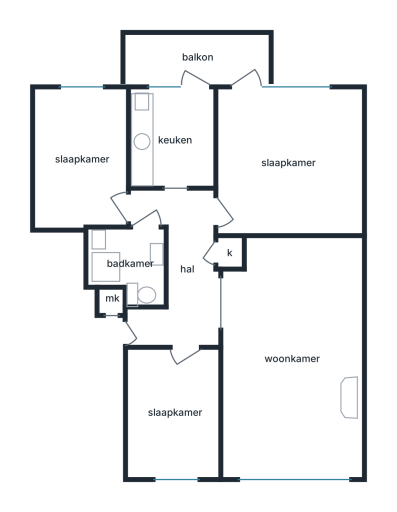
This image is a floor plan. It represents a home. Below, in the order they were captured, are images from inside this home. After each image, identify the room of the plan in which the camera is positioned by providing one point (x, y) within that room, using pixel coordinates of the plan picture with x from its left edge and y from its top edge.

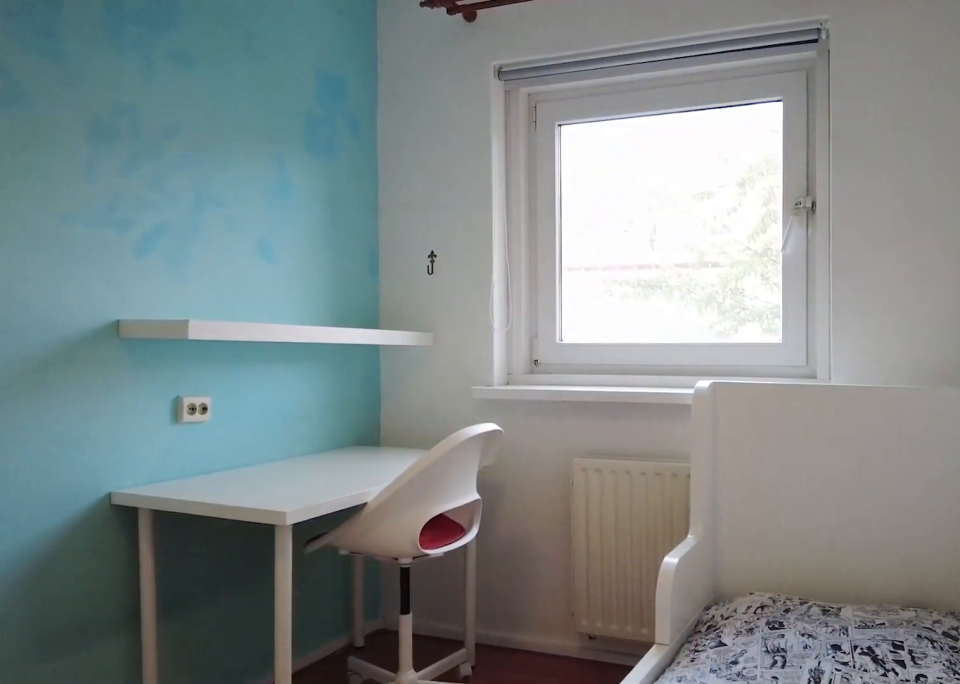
(83, 158)
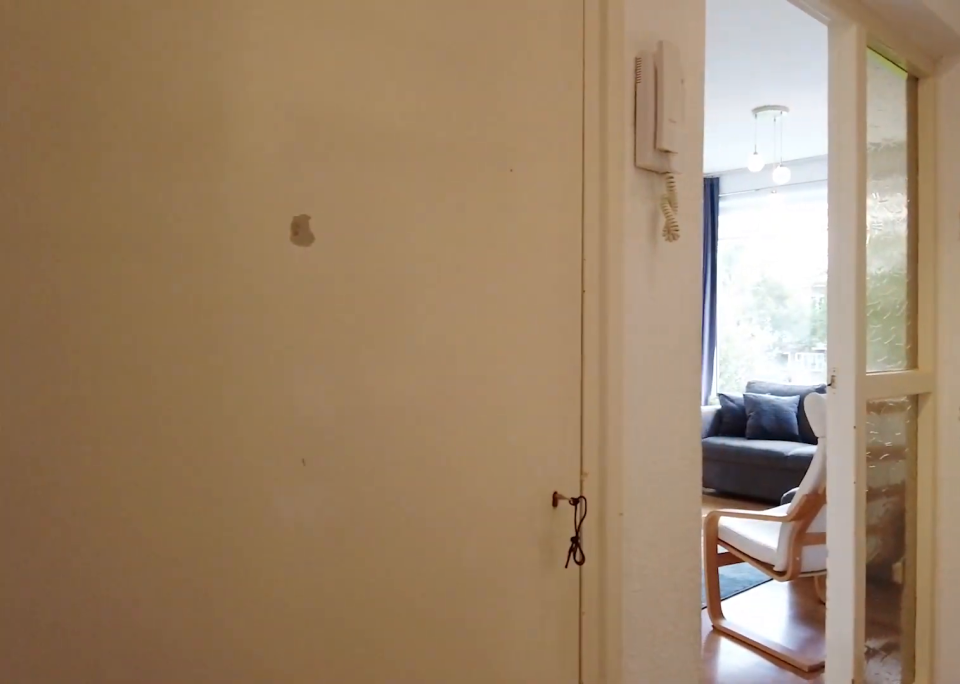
(181, 268)
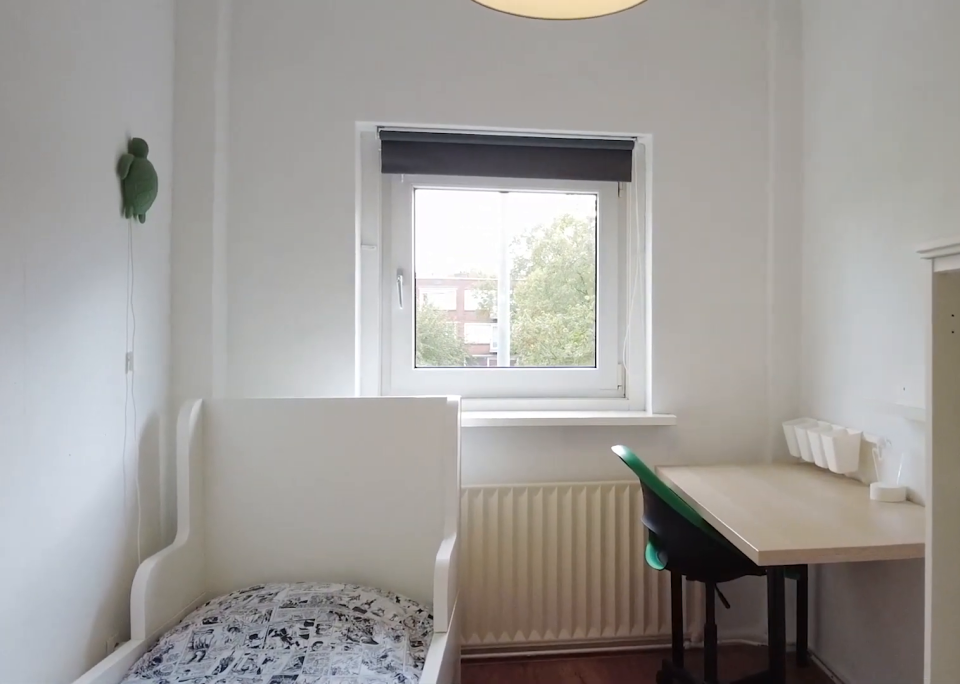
(174, 411)
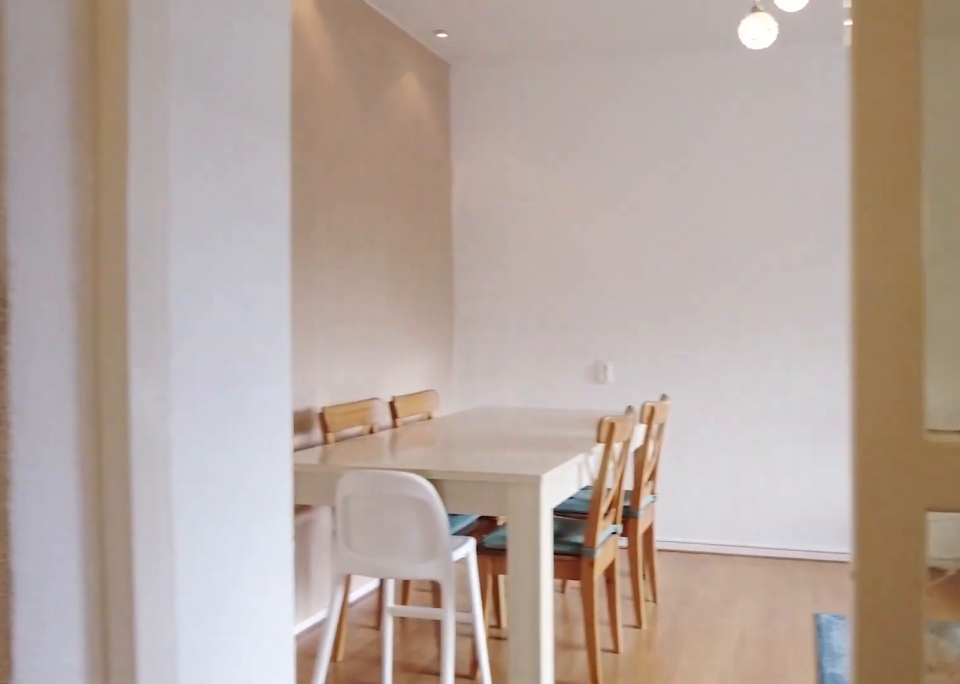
(181, 268)
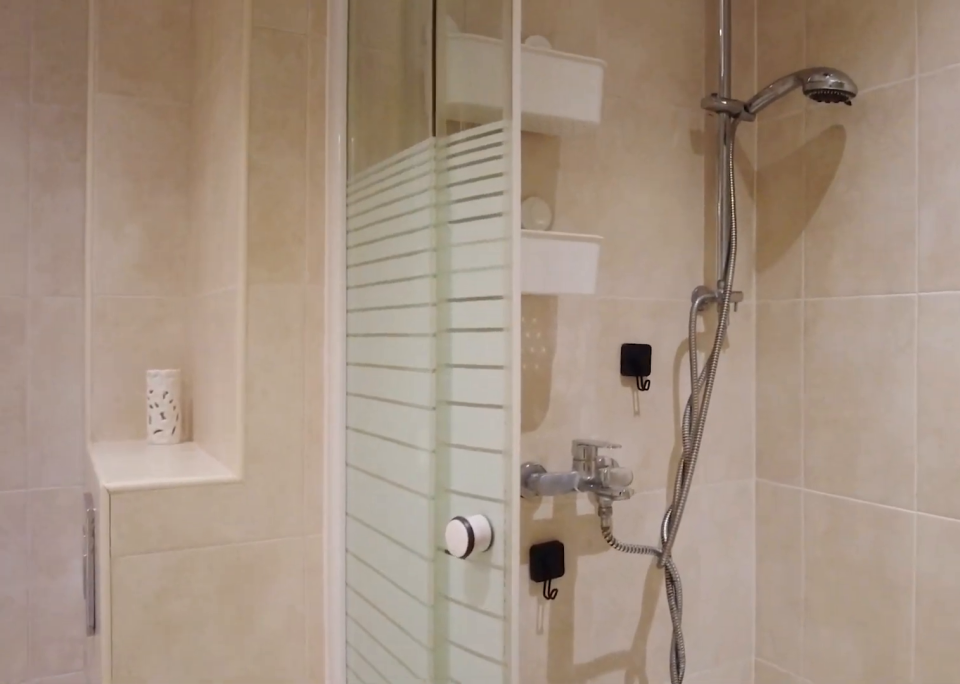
(130, 262)
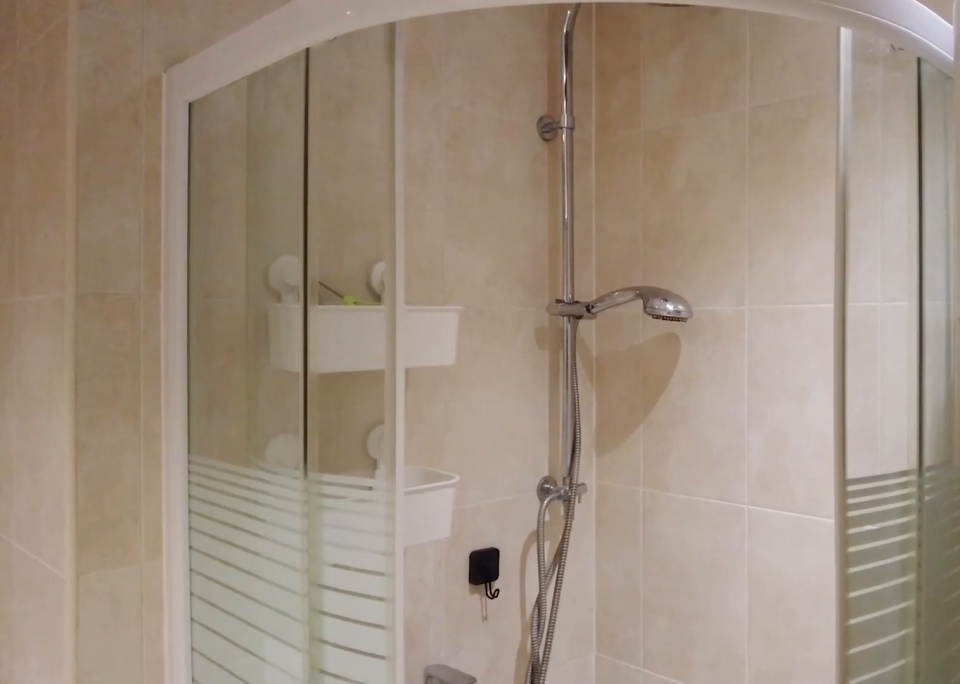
(130, 262)
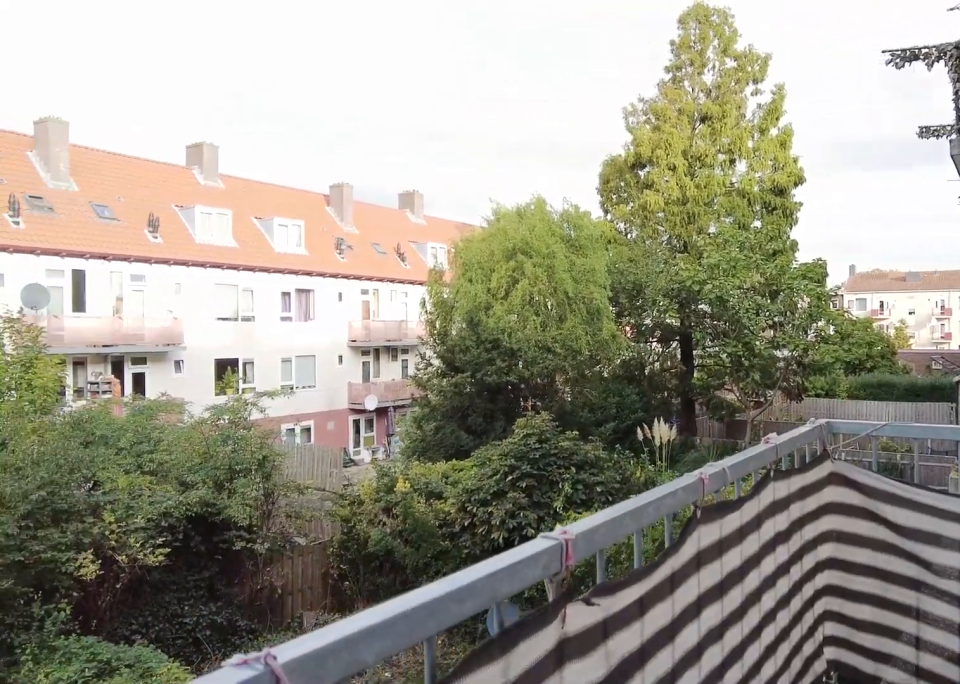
(196, 61)
